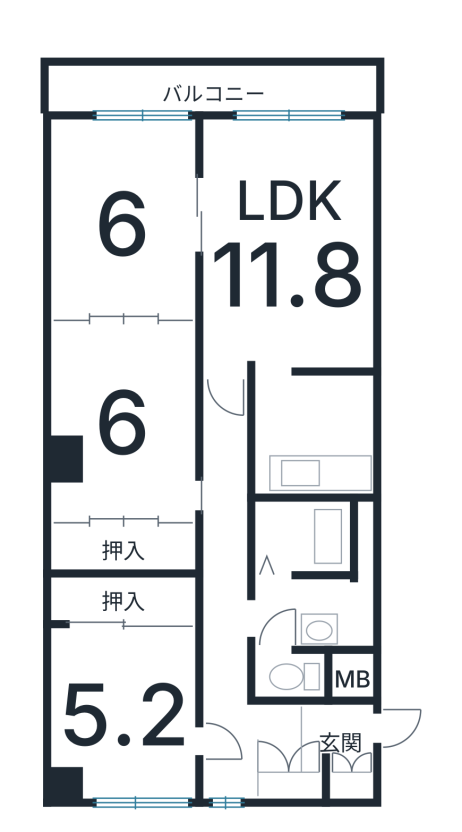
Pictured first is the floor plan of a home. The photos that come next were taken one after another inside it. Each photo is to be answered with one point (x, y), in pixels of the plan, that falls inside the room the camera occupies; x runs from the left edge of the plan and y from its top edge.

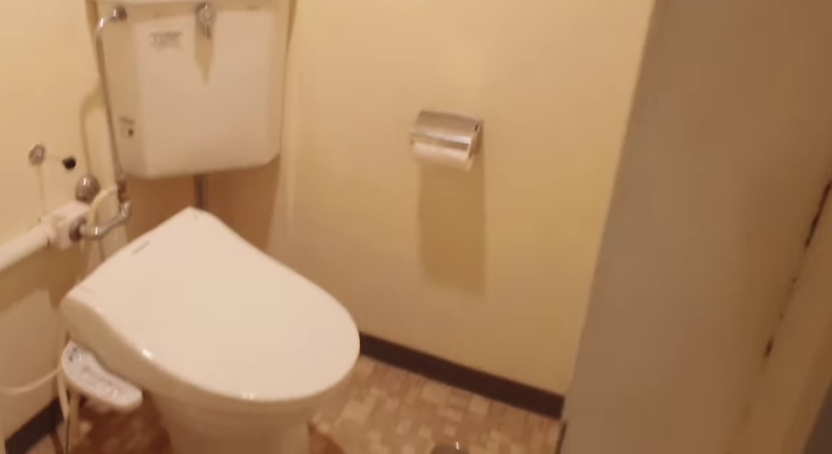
(281, 683)
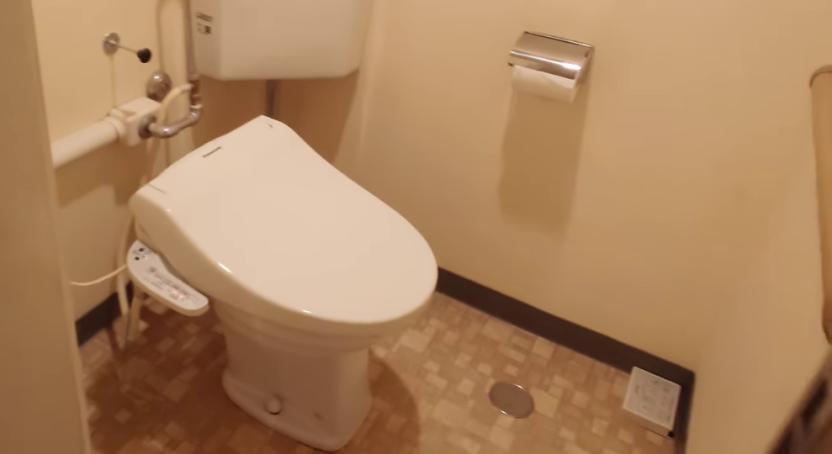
(281, 683)
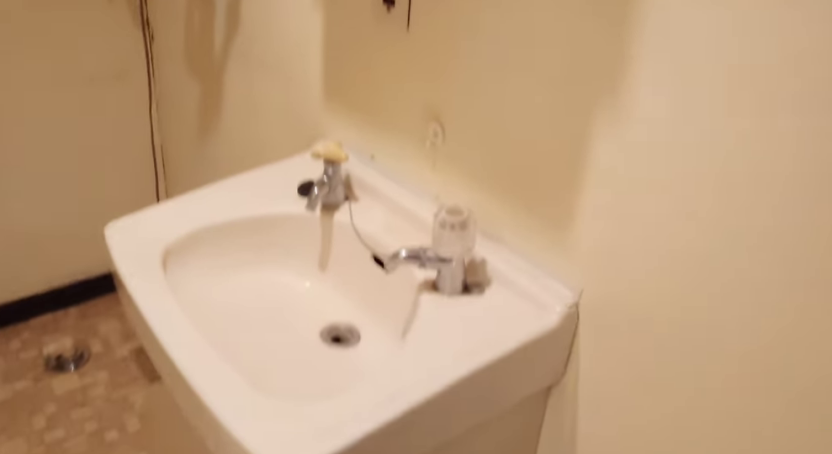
(305, 617)
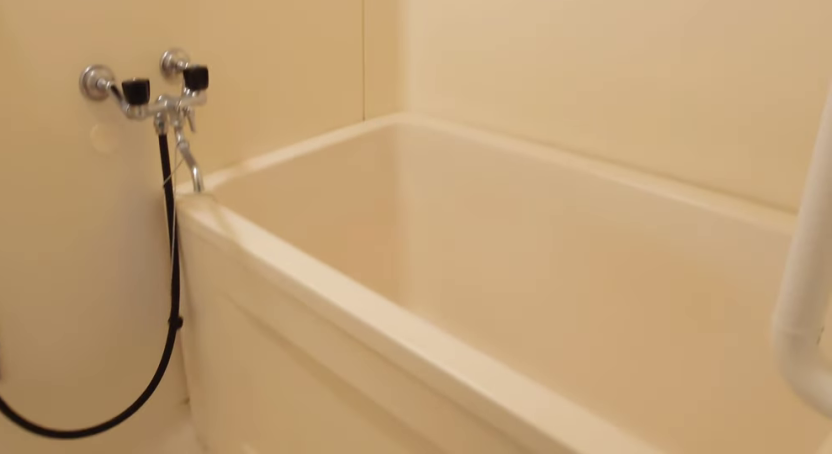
(298, 538)
